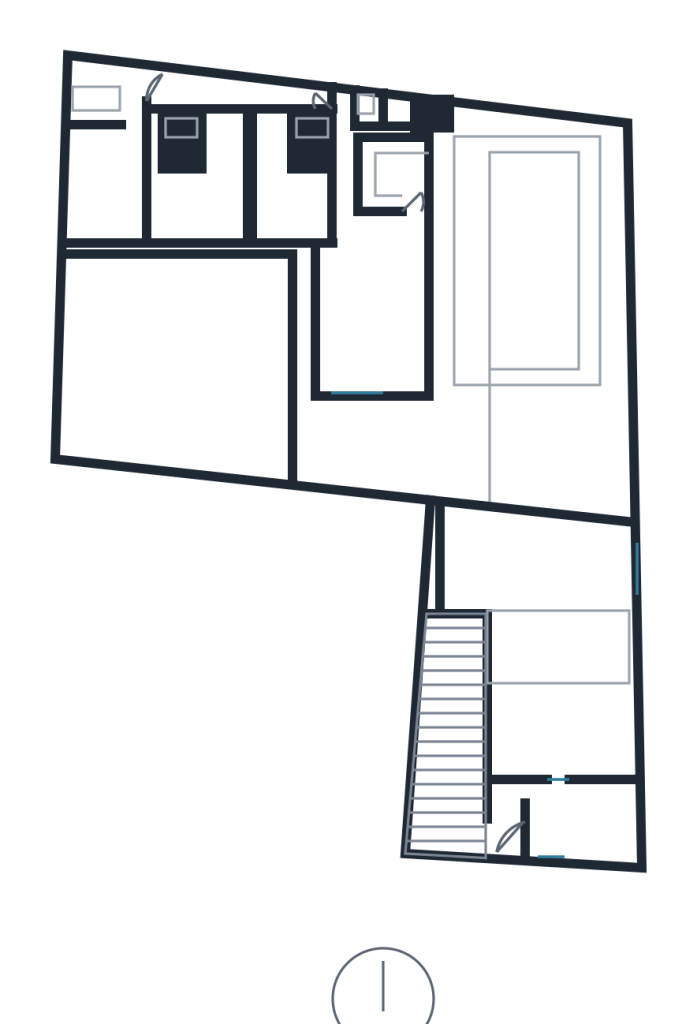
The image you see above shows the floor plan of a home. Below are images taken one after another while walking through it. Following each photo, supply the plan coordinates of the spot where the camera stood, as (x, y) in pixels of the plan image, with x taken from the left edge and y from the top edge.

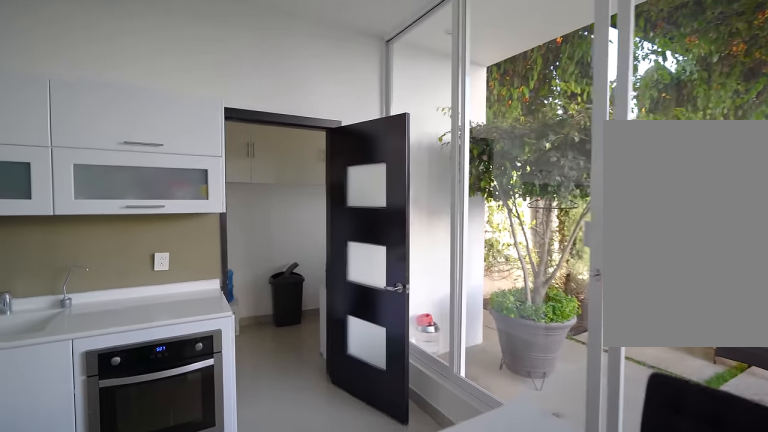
(378, 187)
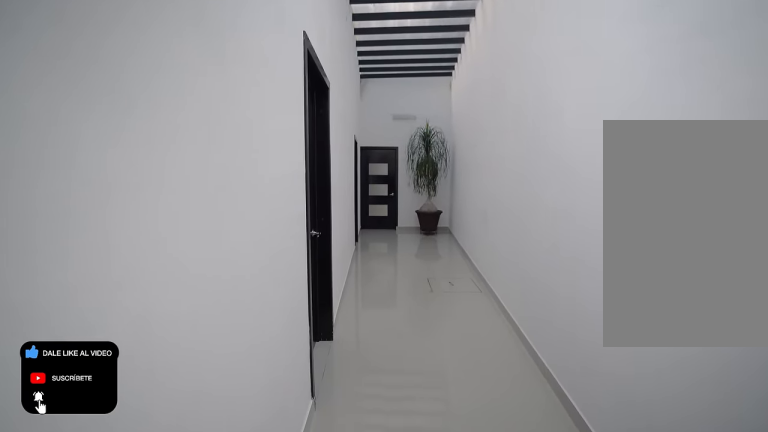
(339, 102)
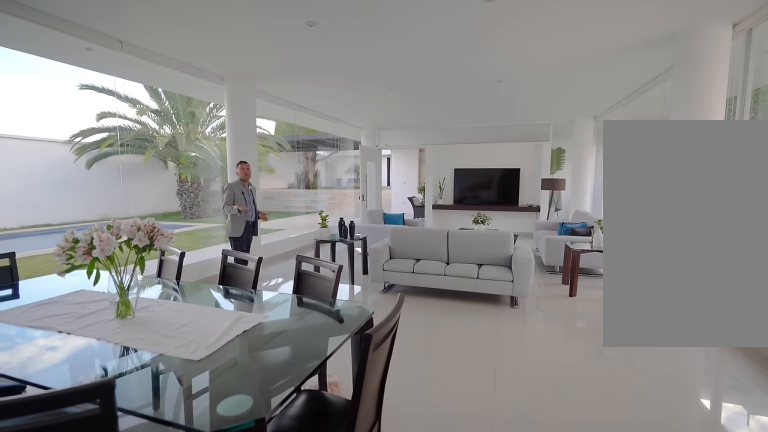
(359, 248)
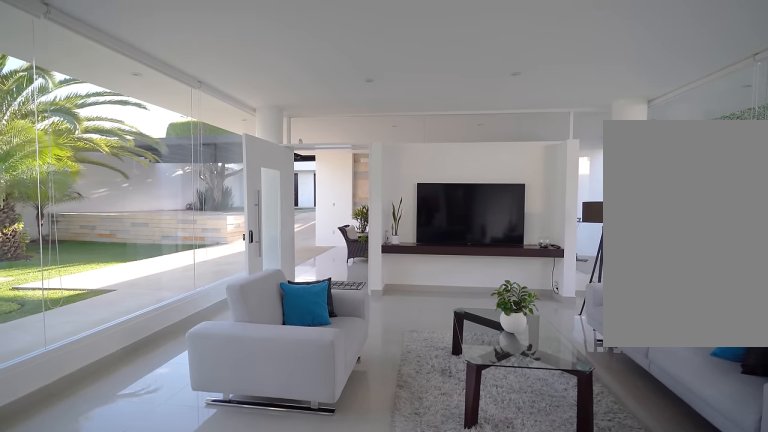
(363, 246)
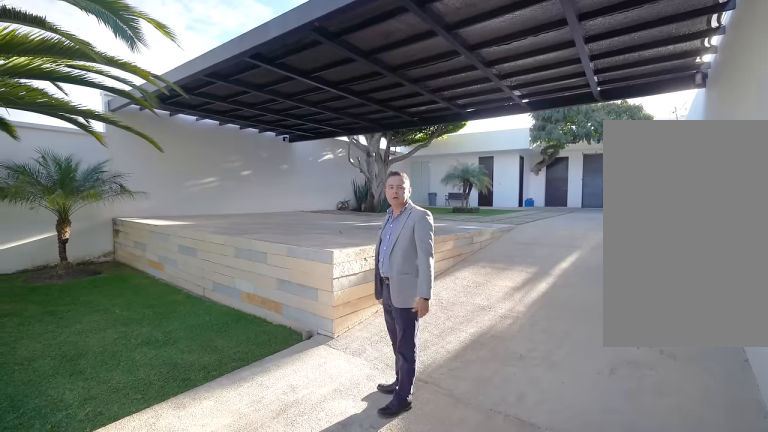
(441, 436)
